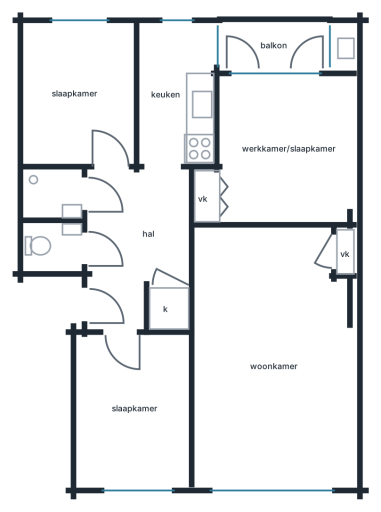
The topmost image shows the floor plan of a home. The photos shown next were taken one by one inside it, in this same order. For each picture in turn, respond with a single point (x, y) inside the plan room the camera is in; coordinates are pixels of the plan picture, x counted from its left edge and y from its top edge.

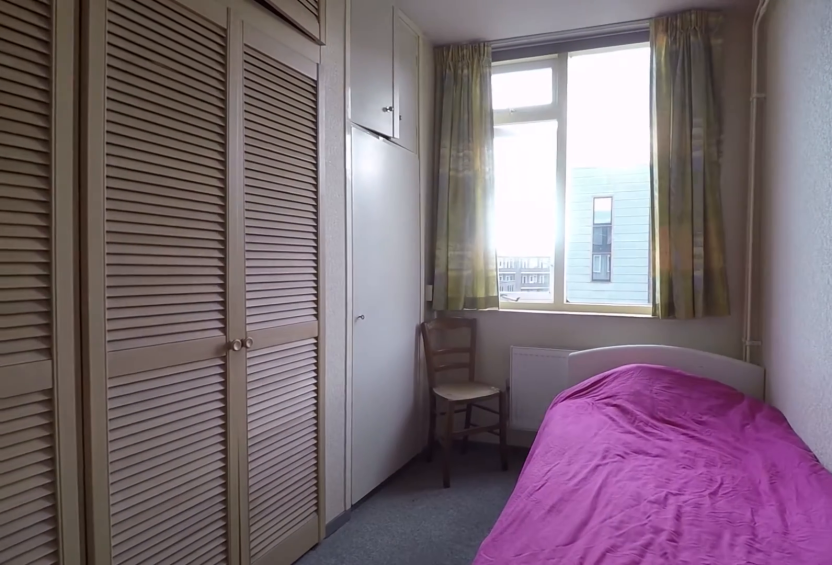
(82, 95)
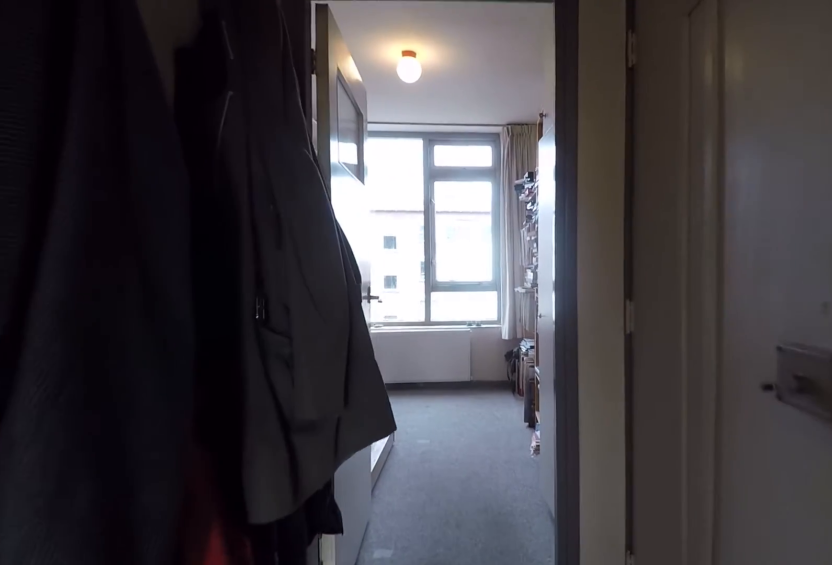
(134, 240)
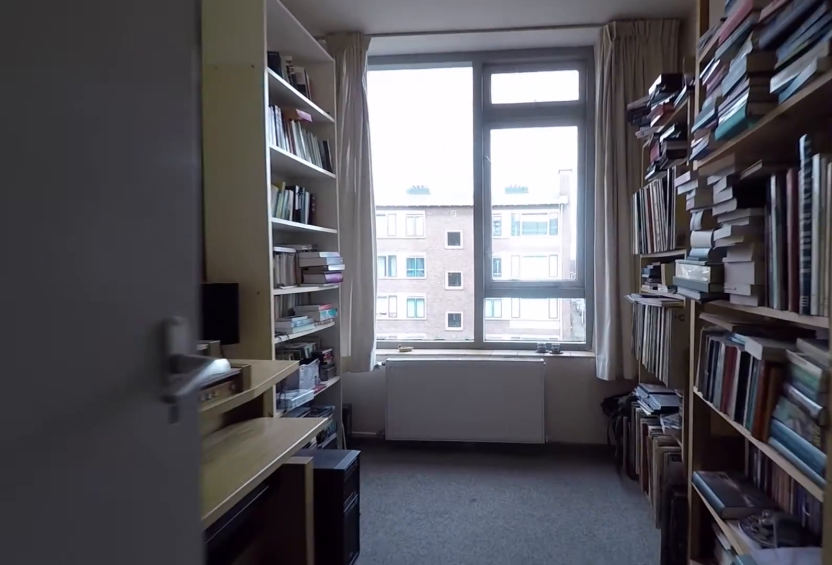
(133, 411)
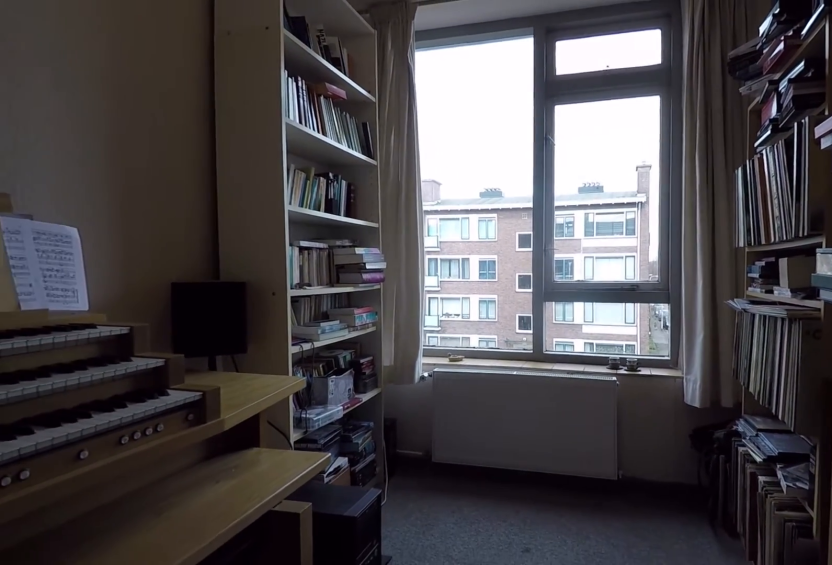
(133, 411)
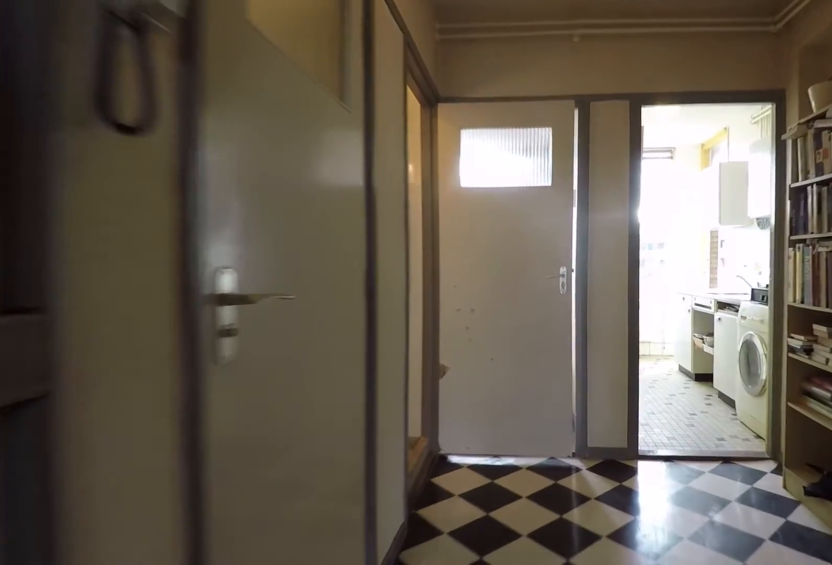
(133, 240)
